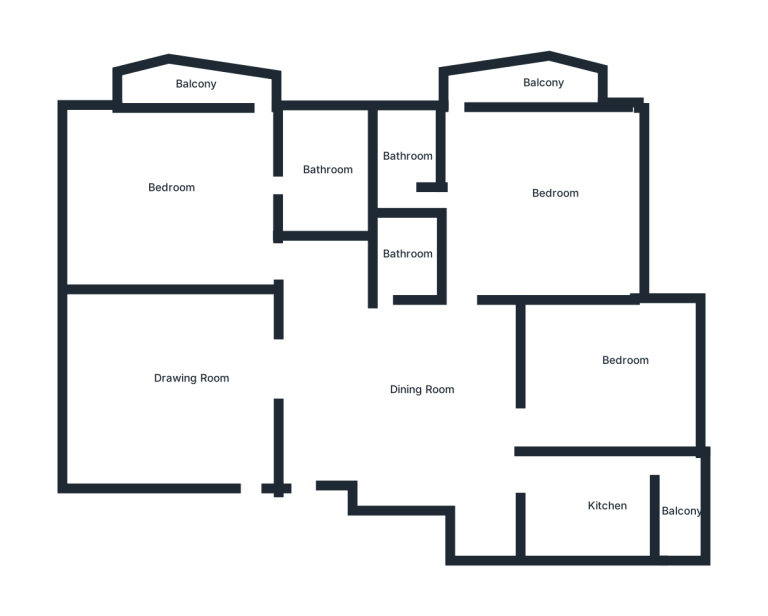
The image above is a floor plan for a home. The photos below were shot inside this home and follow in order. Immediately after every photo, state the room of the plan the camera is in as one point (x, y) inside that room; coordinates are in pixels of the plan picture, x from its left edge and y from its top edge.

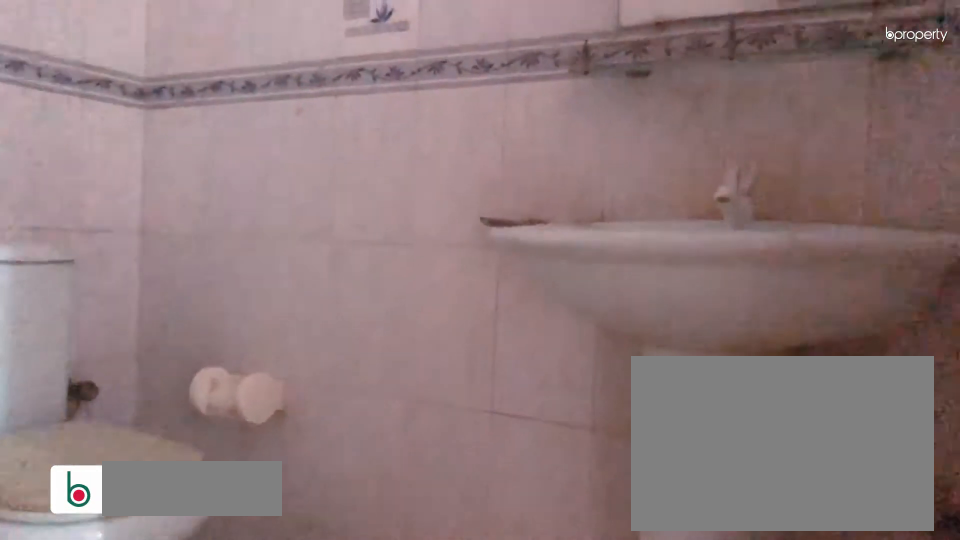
(400, 258)
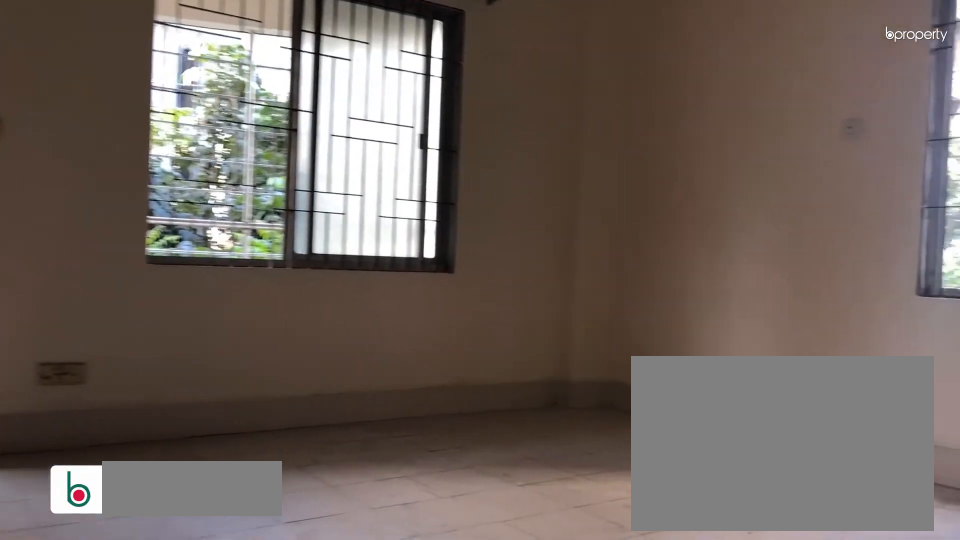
(541, 193)
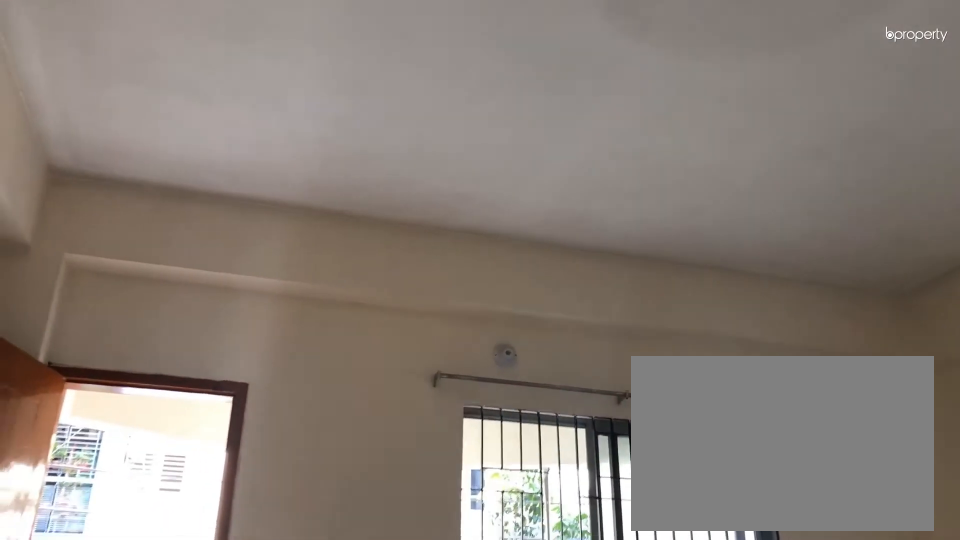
(541, 193)
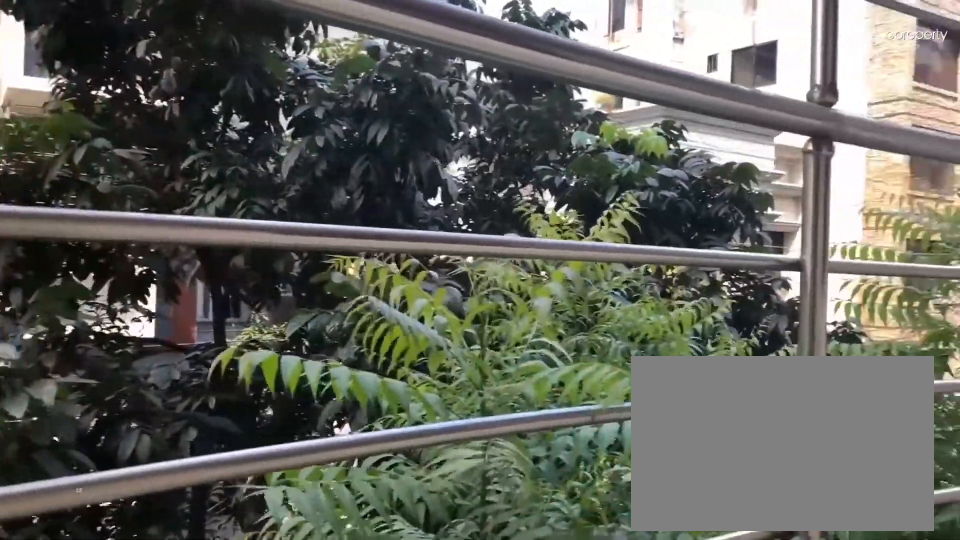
(535, 84)
